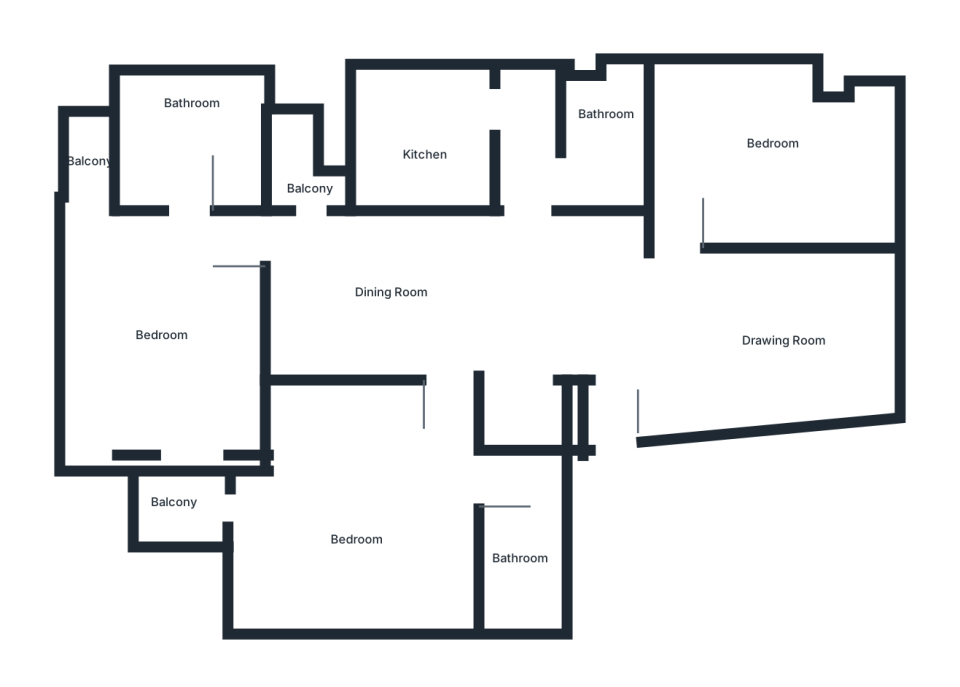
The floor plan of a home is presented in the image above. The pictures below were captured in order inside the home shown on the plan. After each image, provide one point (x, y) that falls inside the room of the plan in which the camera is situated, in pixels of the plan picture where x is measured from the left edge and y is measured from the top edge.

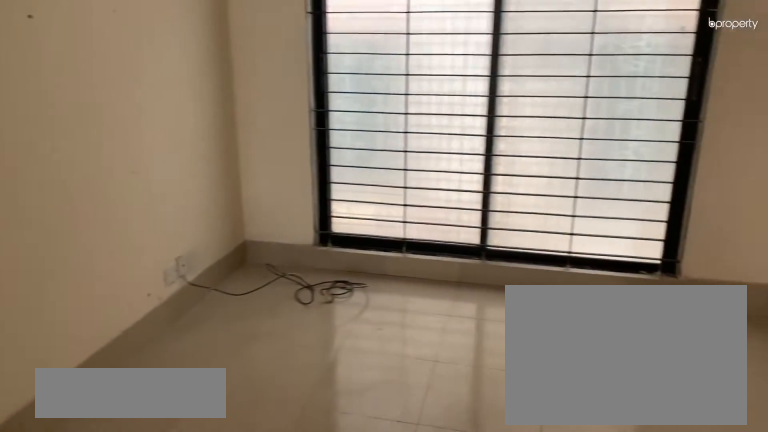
(742, 329)
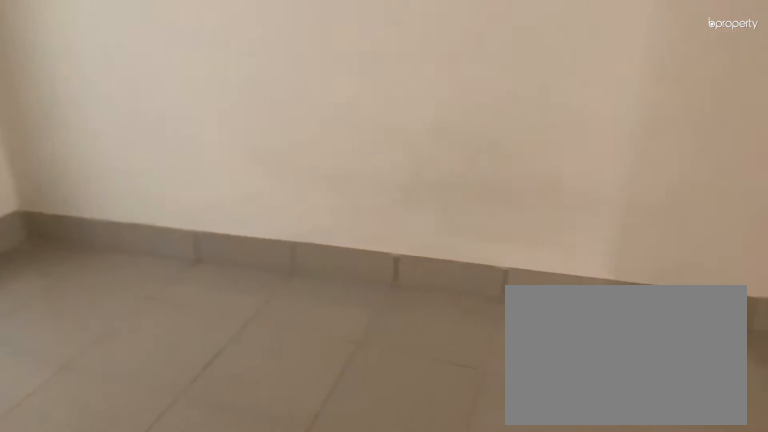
(742, 329)
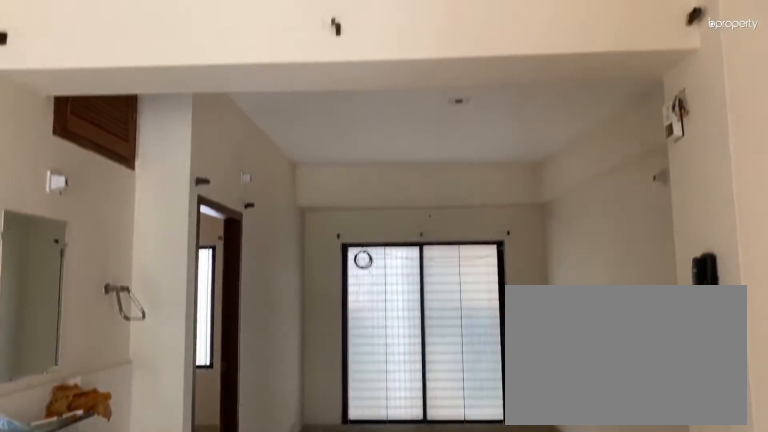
(478, 296)
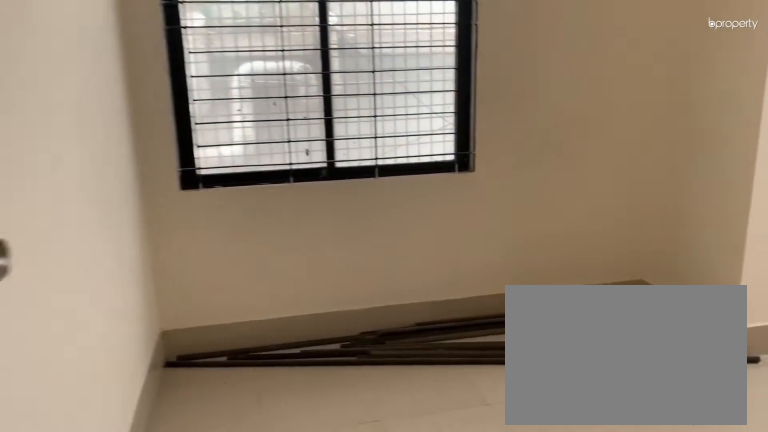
(780, 147)
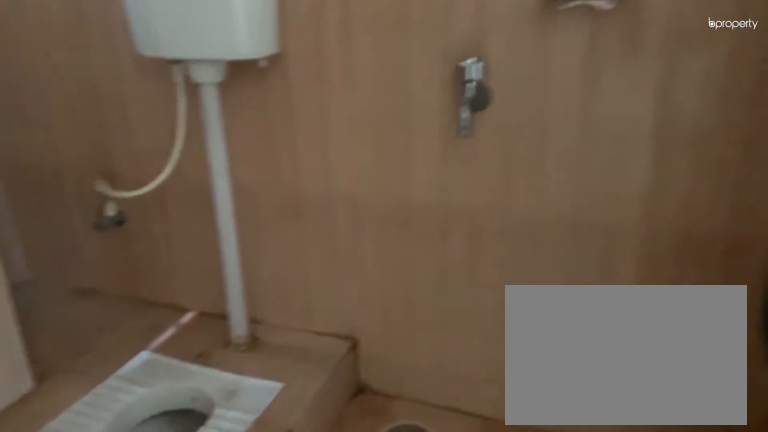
(599, 163)
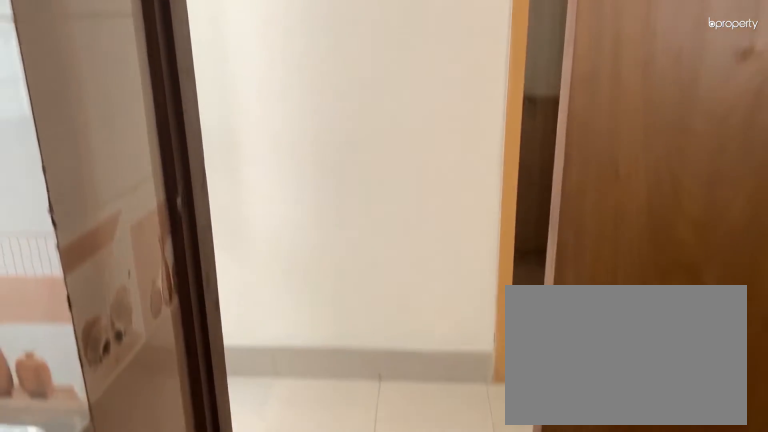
(429, 142)
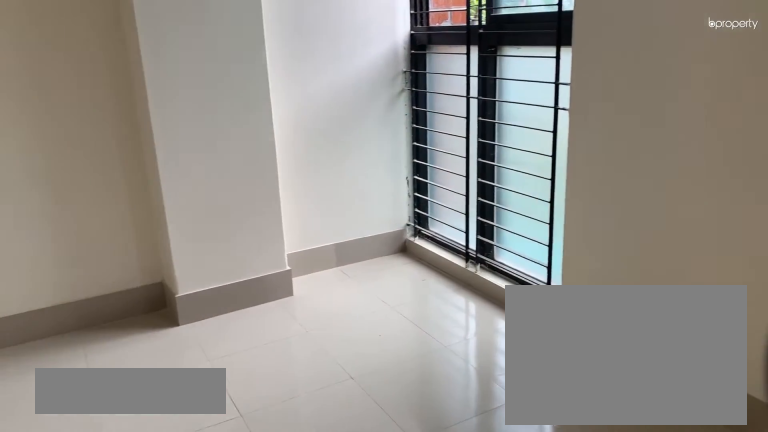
(181, 345)
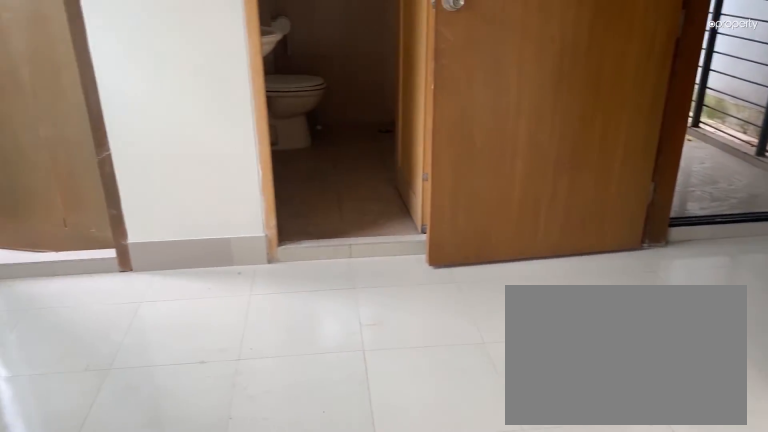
(181, 345)
